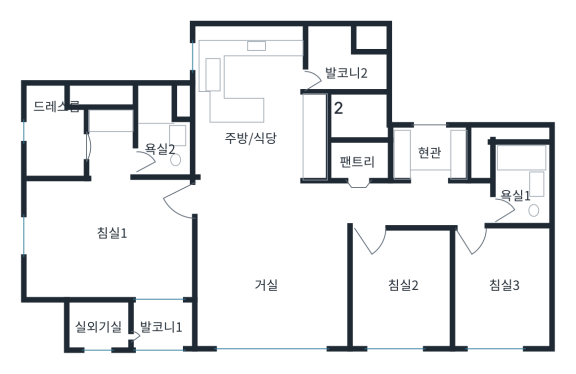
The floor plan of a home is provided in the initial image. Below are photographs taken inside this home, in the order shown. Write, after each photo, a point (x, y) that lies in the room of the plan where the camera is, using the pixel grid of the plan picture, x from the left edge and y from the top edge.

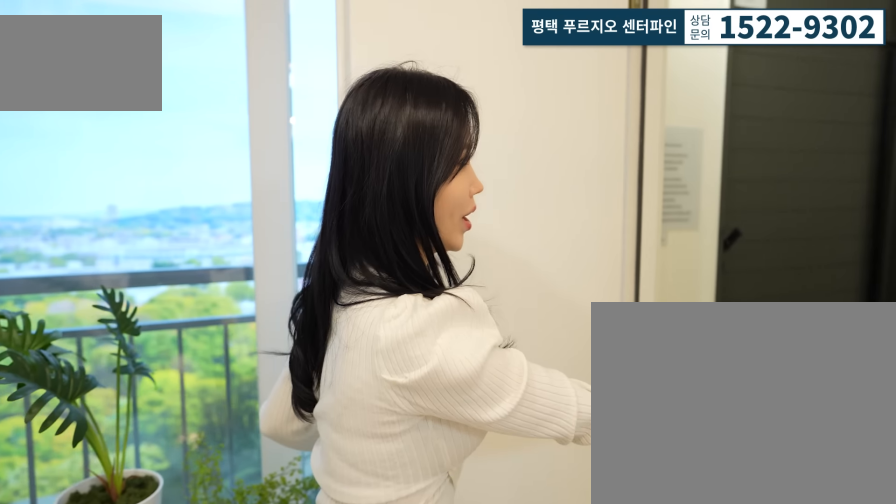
(157, 325)
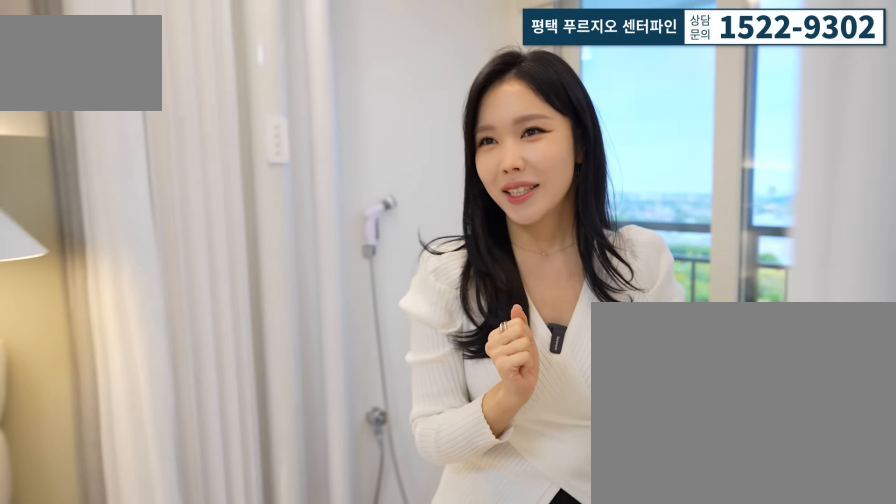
(158, 317)
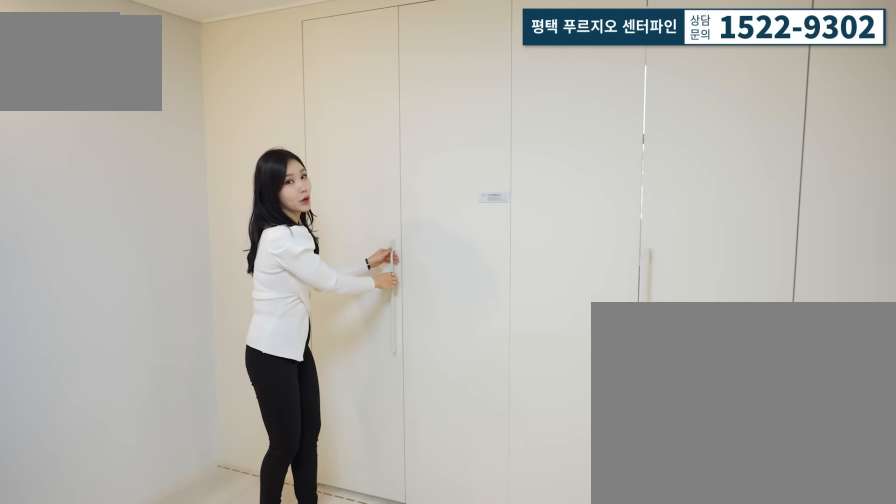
(69, 237)
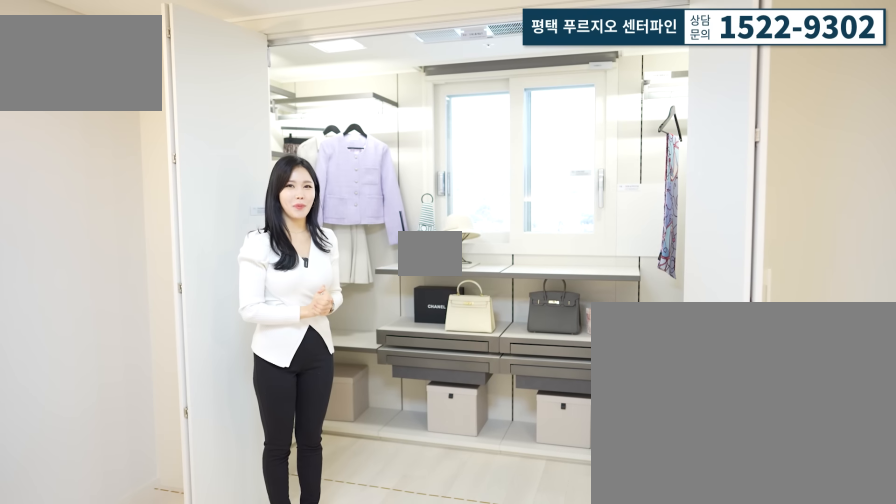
(69, 237)
